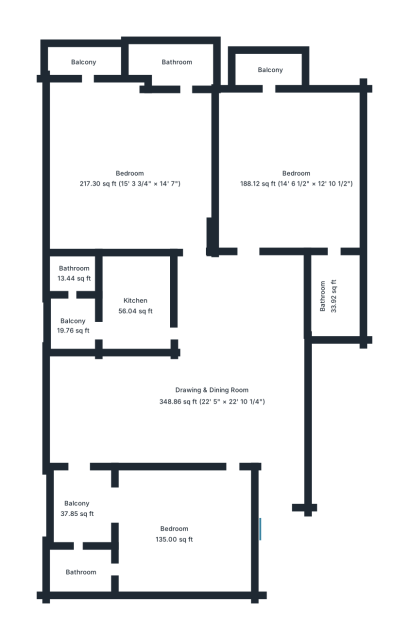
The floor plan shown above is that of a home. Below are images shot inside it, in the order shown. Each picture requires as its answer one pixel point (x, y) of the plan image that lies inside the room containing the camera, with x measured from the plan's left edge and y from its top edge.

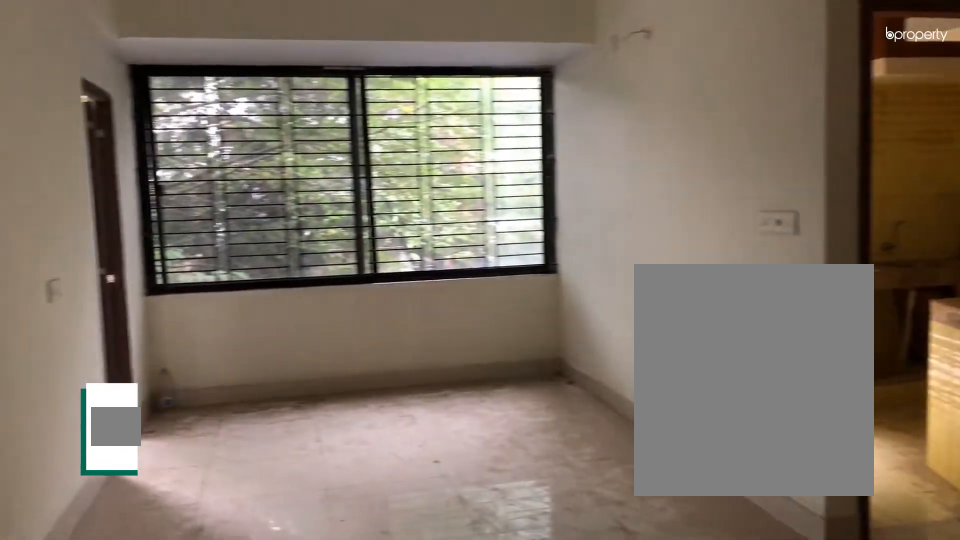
(212, 397)
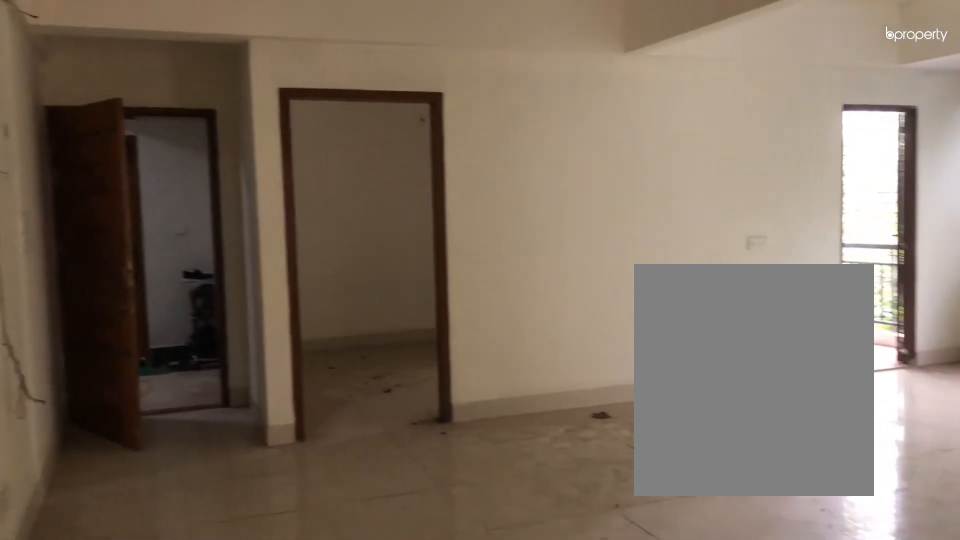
(212, 397)
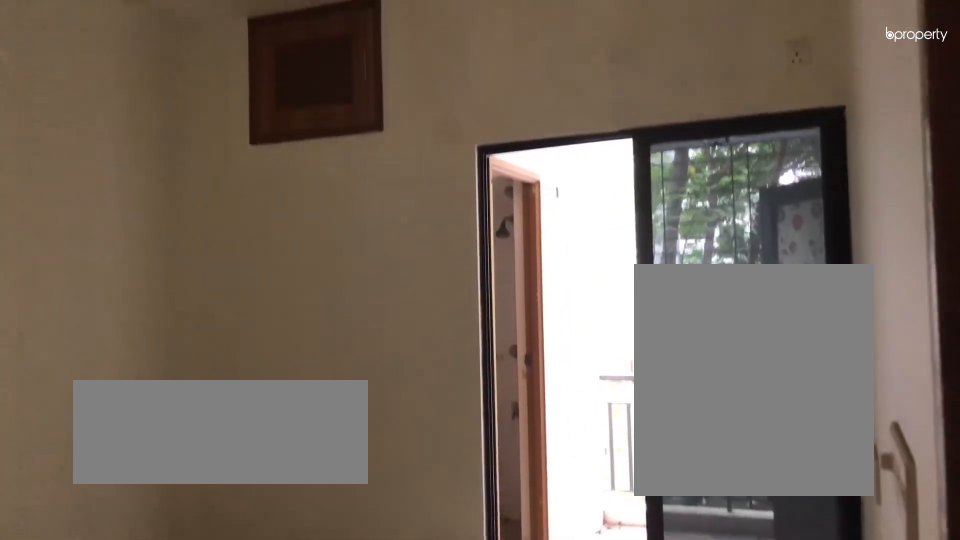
(169, 537)
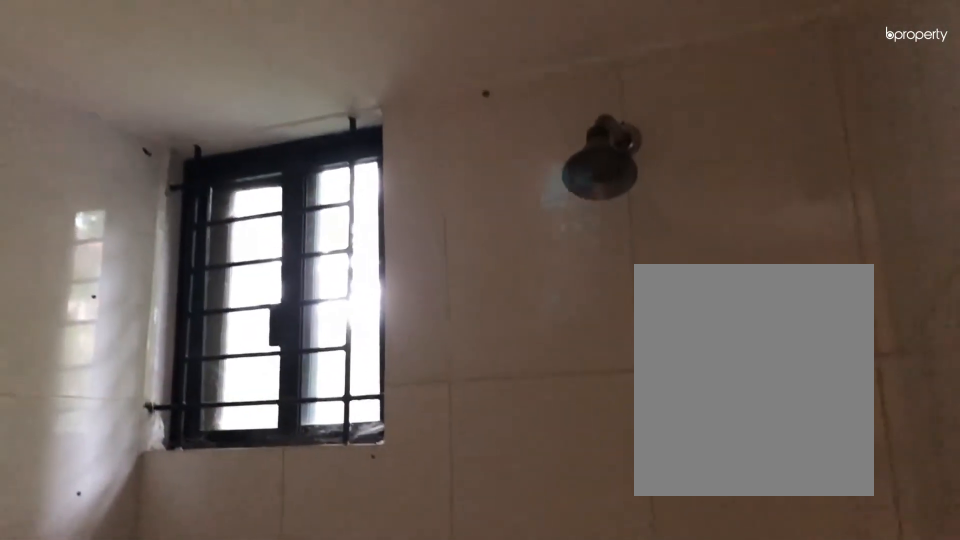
(84, 568)
